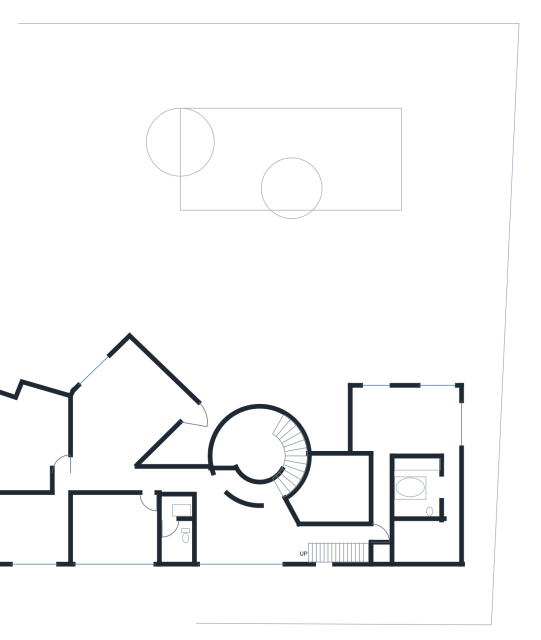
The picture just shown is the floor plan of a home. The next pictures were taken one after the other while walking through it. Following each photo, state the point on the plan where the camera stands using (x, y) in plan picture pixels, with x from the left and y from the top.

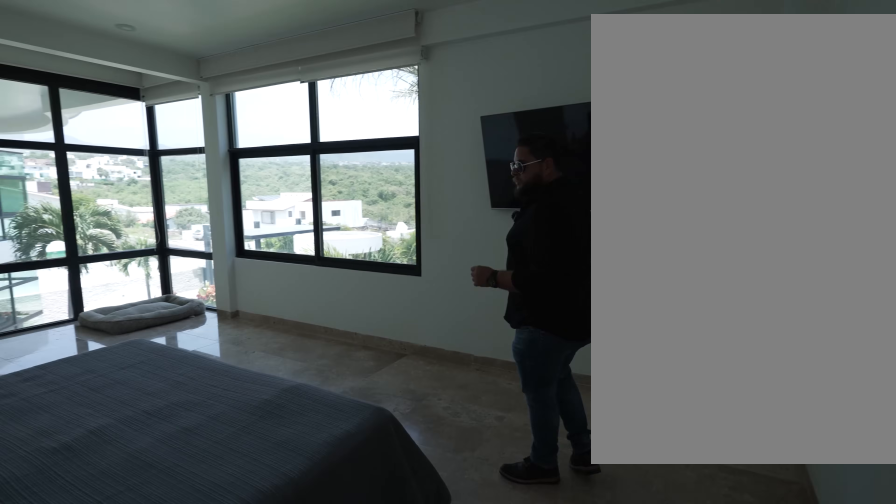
(442, 401)
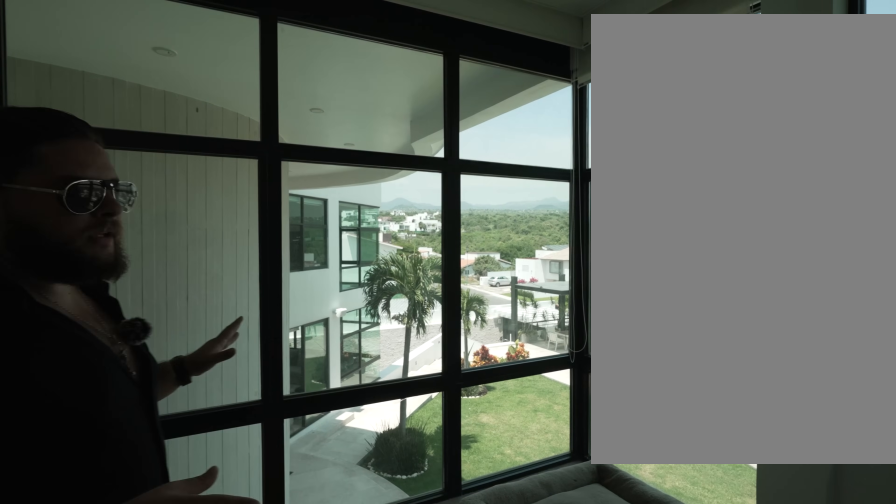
(396, 400)
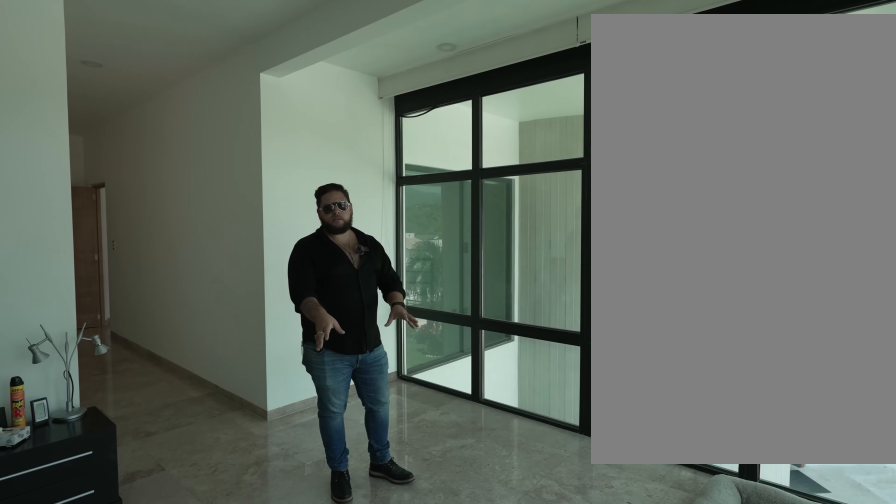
(396, 400)
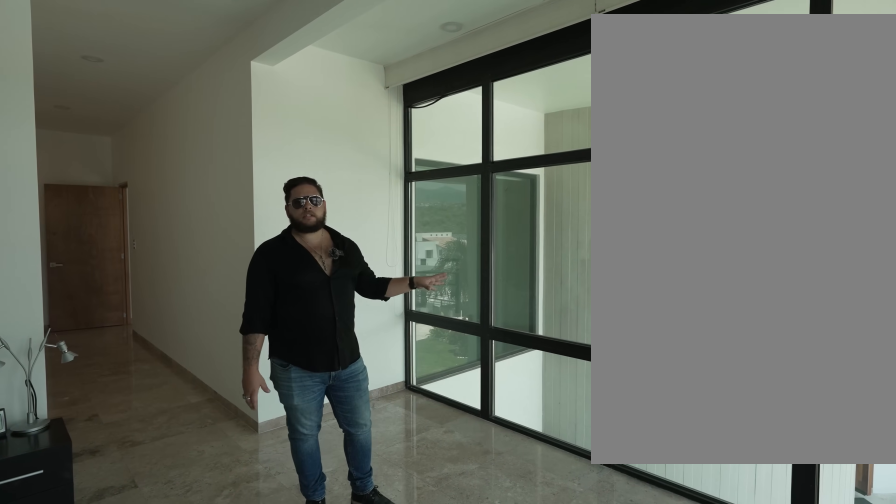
(396, 400)
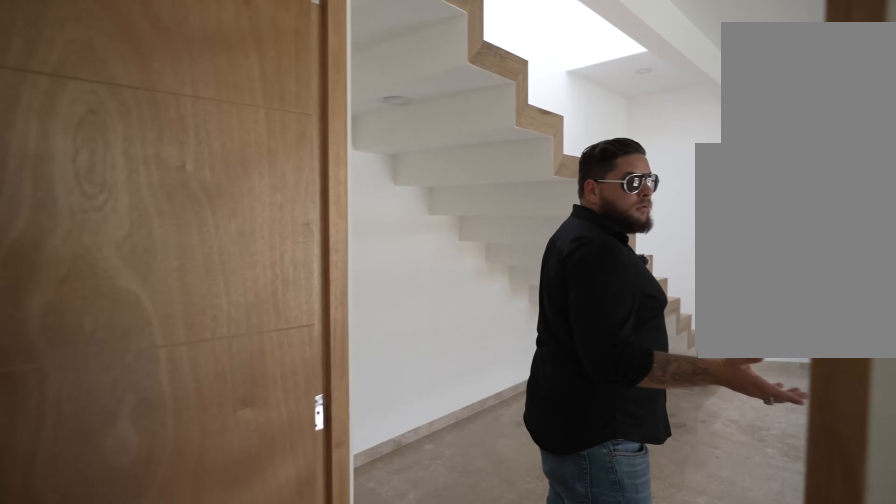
(378, 506)
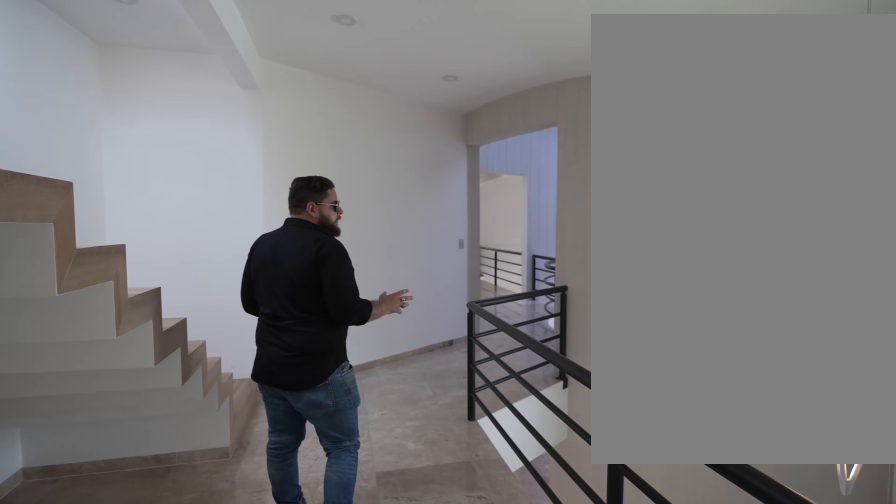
(356, 530)
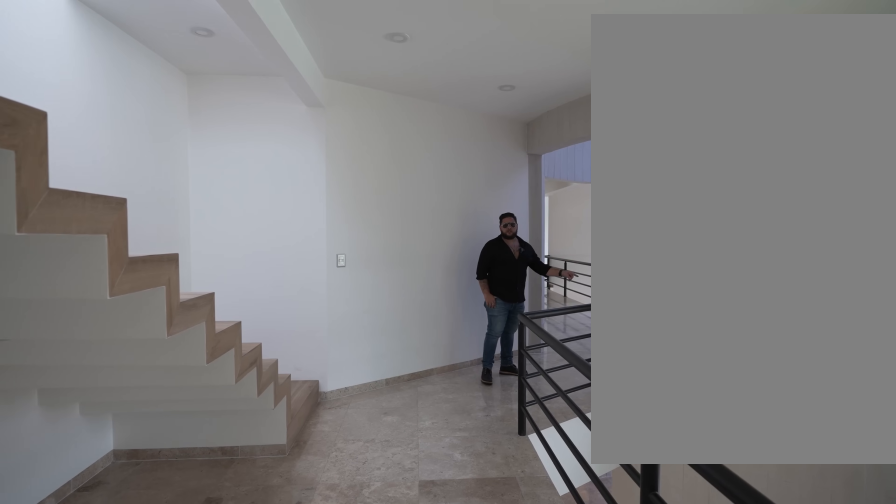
(350, 531)
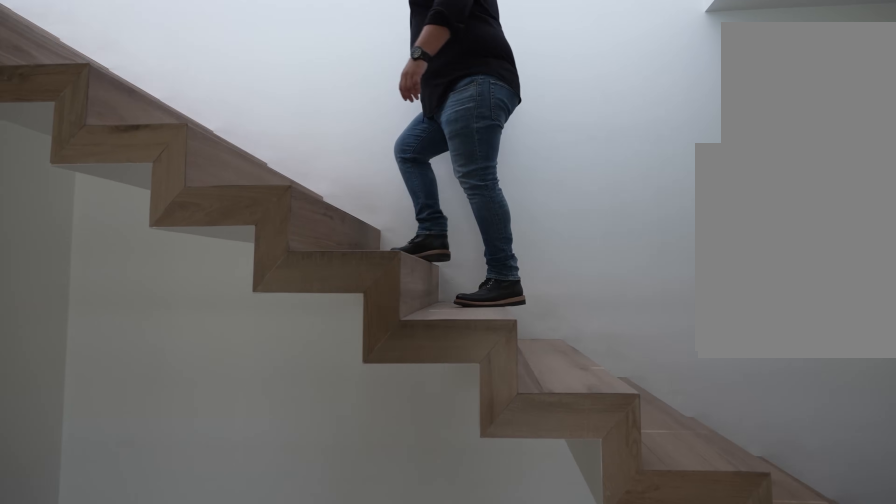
(332, 532)
